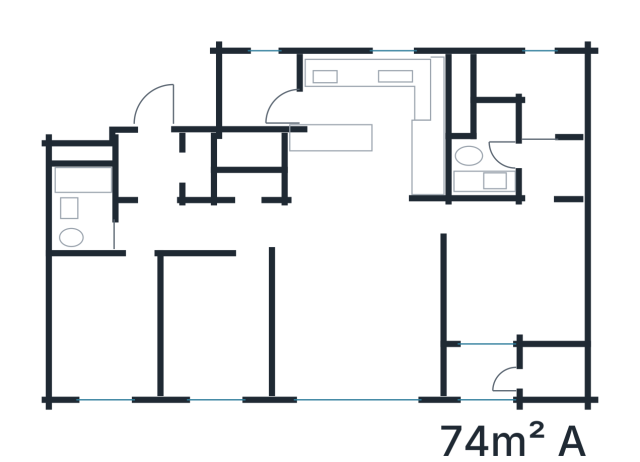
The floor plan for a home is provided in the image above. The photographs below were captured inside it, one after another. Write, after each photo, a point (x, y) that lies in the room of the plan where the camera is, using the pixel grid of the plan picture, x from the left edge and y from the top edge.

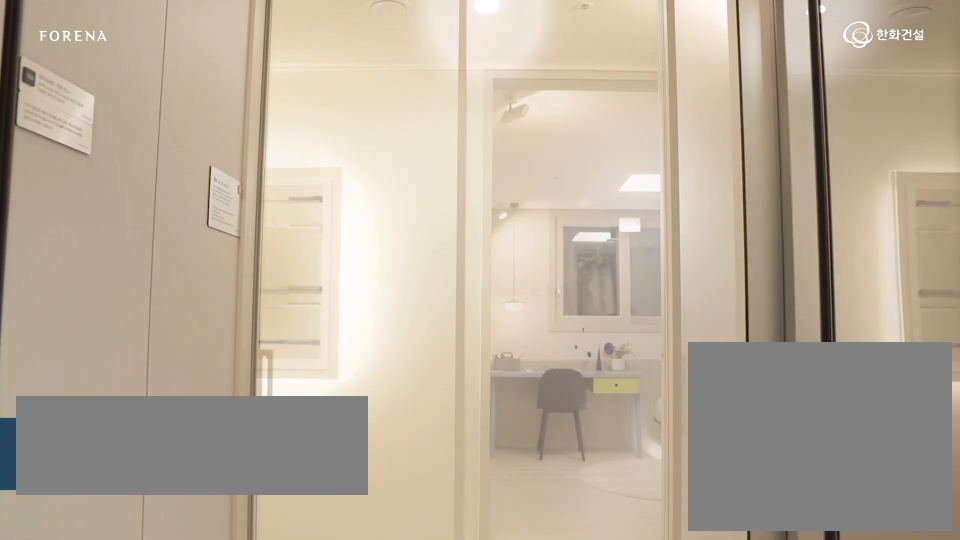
(156, 164)
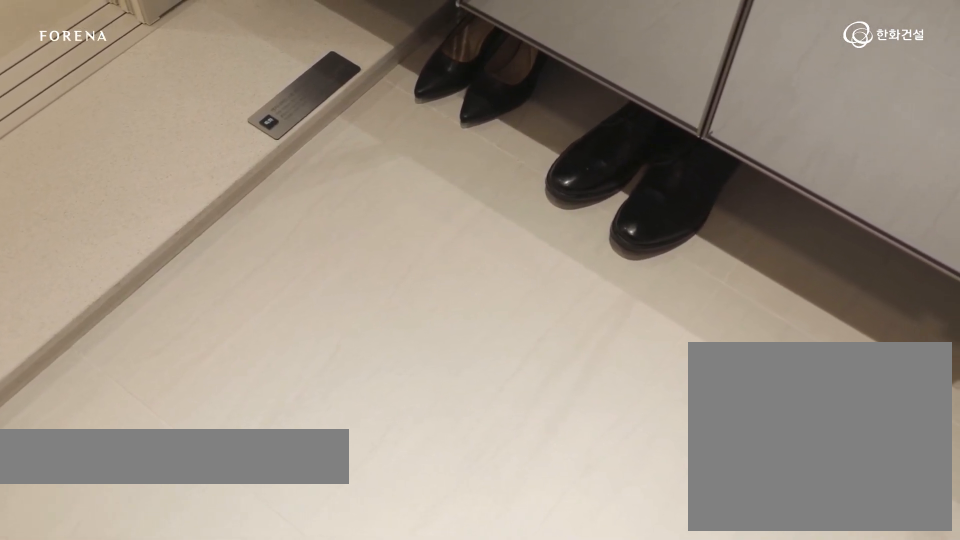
(156, 164)
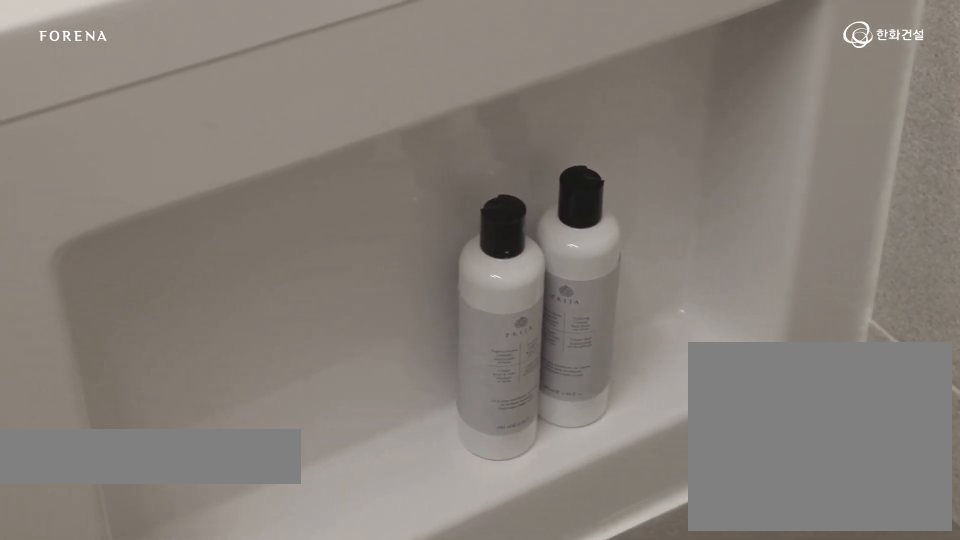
(107, 231)
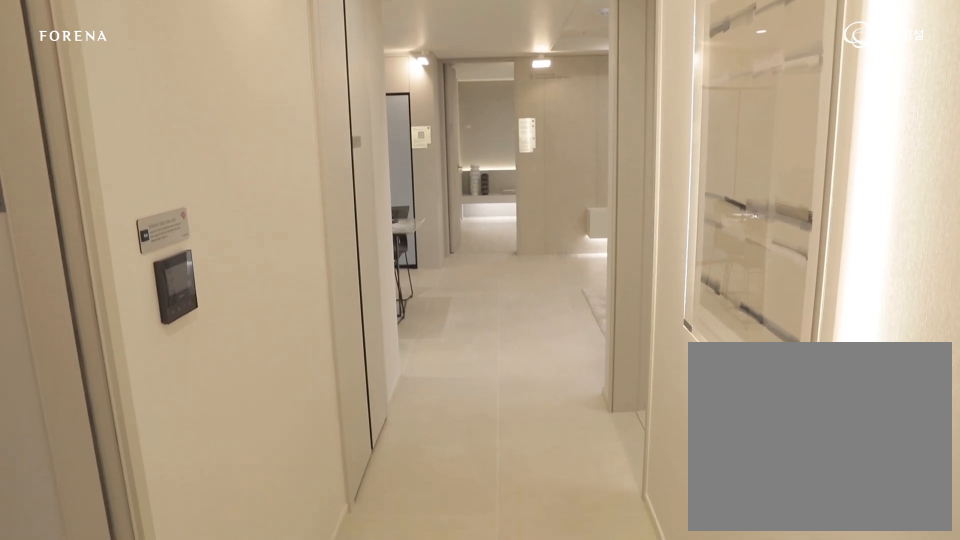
(228, 227)
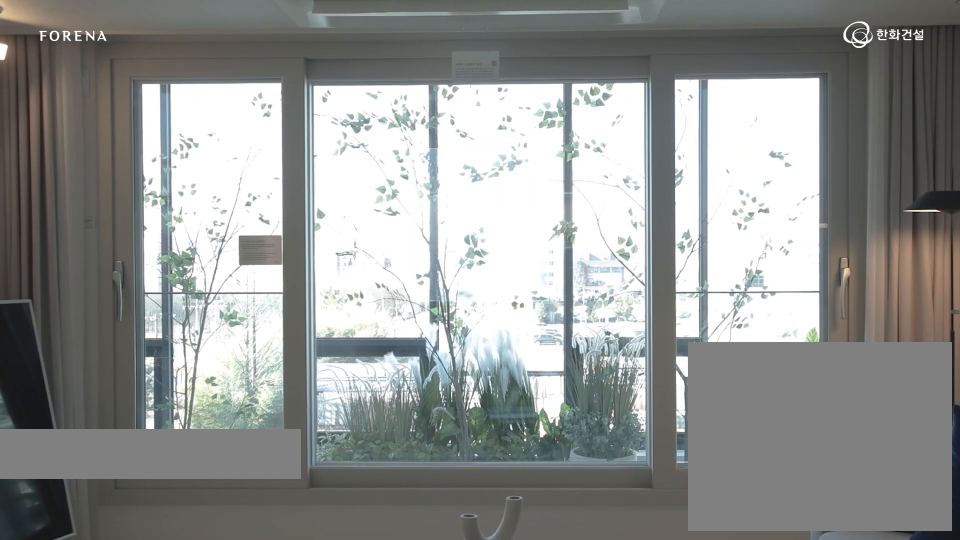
(363, 308)
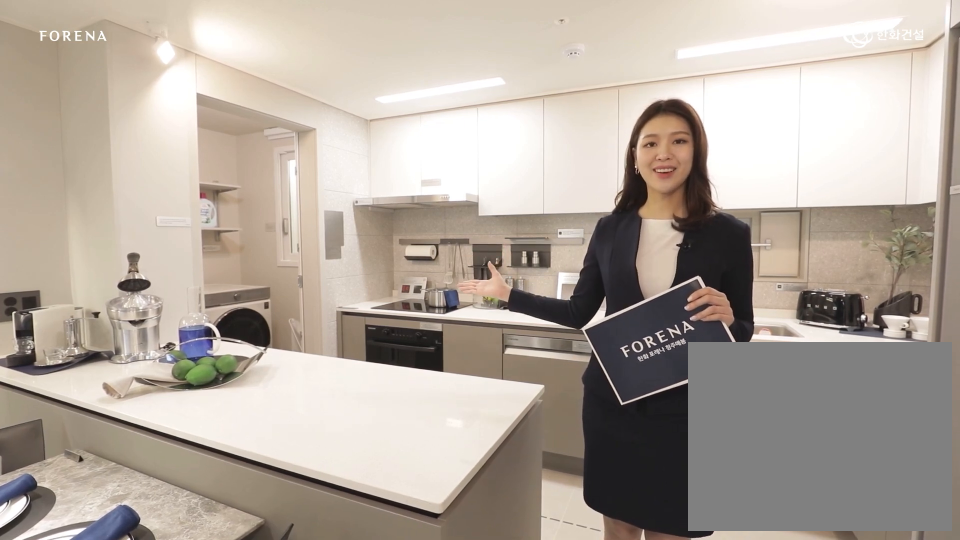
(351, 179)
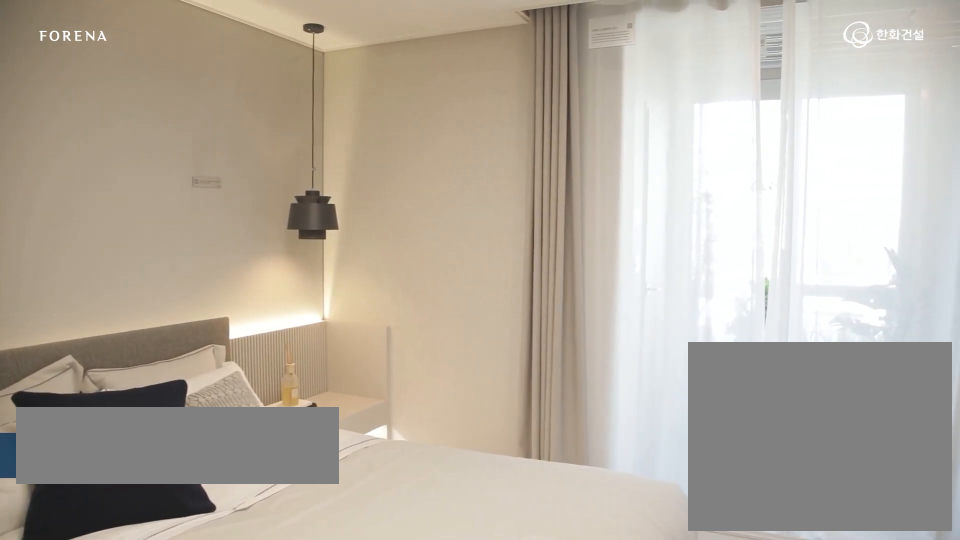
(516, 263)
